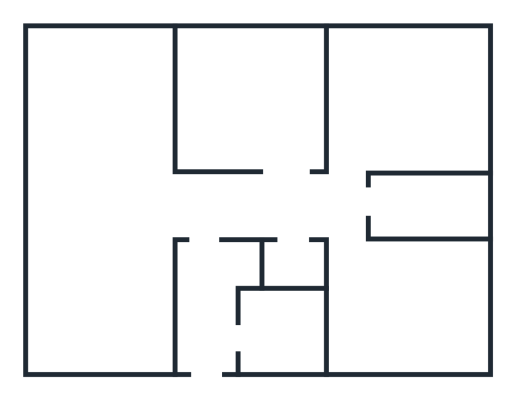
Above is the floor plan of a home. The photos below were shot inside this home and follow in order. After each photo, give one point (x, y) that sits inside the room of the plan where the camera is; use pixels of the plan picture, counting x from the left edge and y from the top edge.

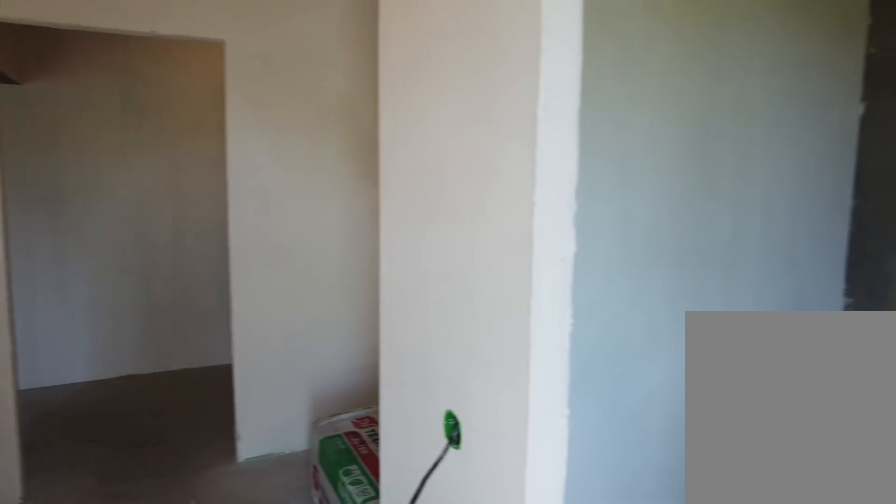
(207, 359)
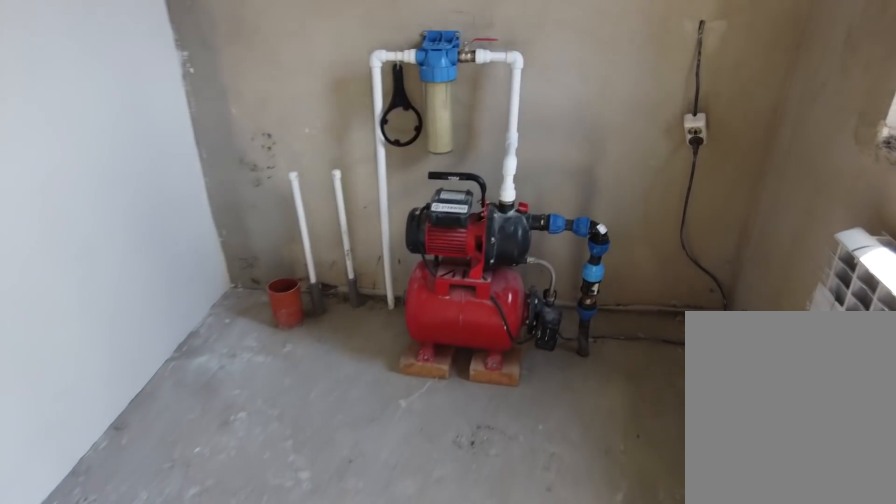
(207, 359)
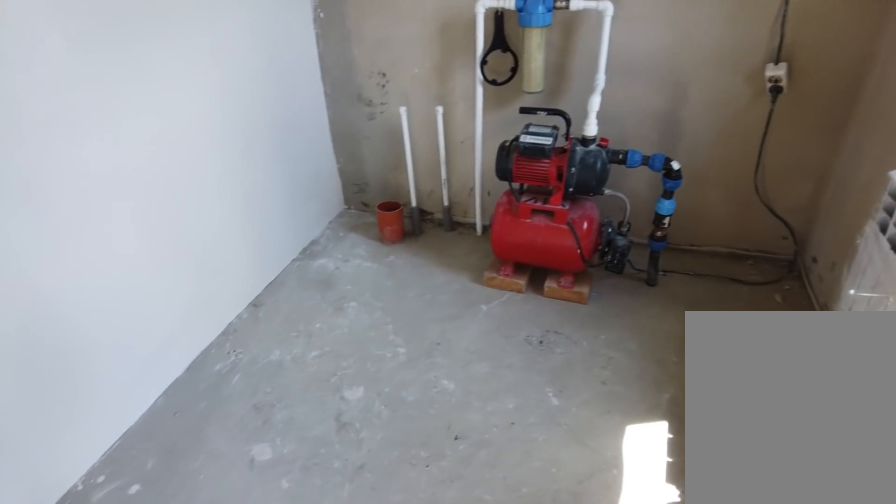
(263, 354)
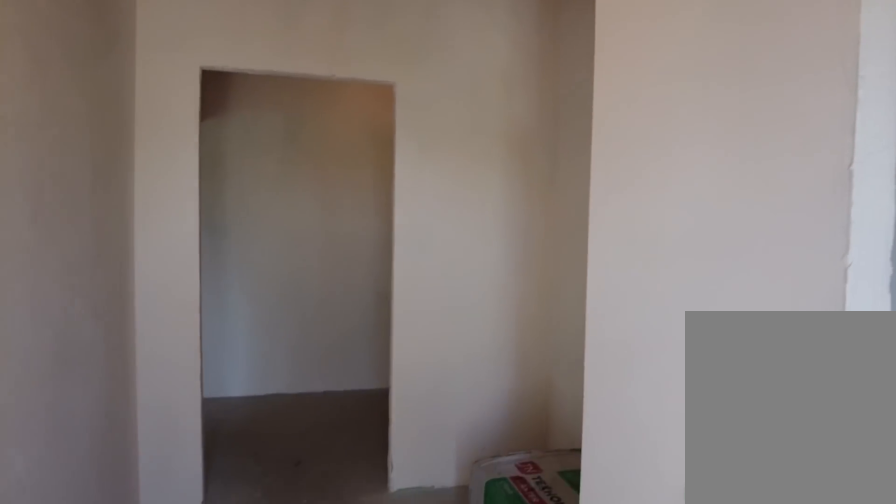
(216, 349)
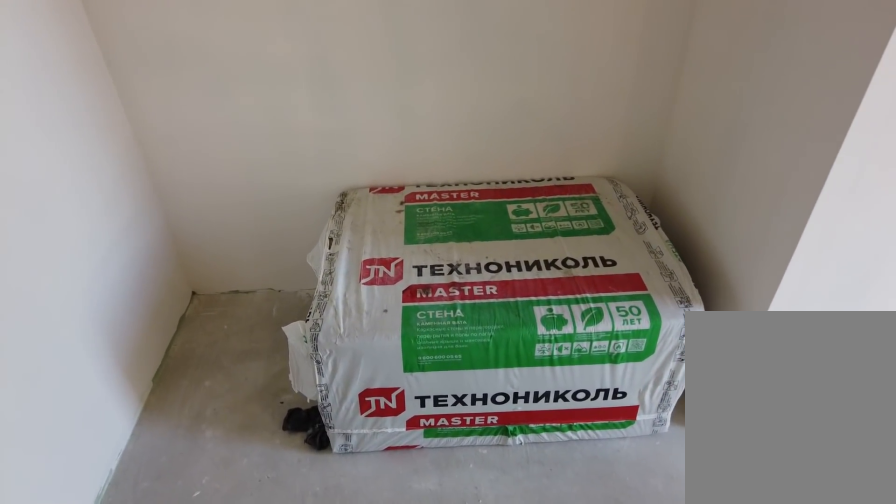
(202, 280)
